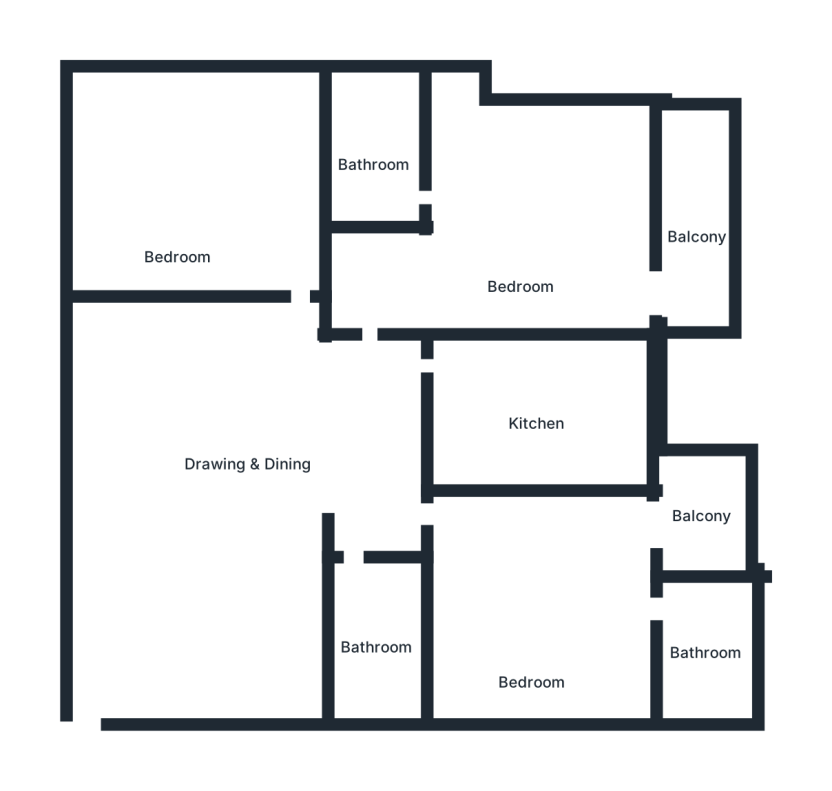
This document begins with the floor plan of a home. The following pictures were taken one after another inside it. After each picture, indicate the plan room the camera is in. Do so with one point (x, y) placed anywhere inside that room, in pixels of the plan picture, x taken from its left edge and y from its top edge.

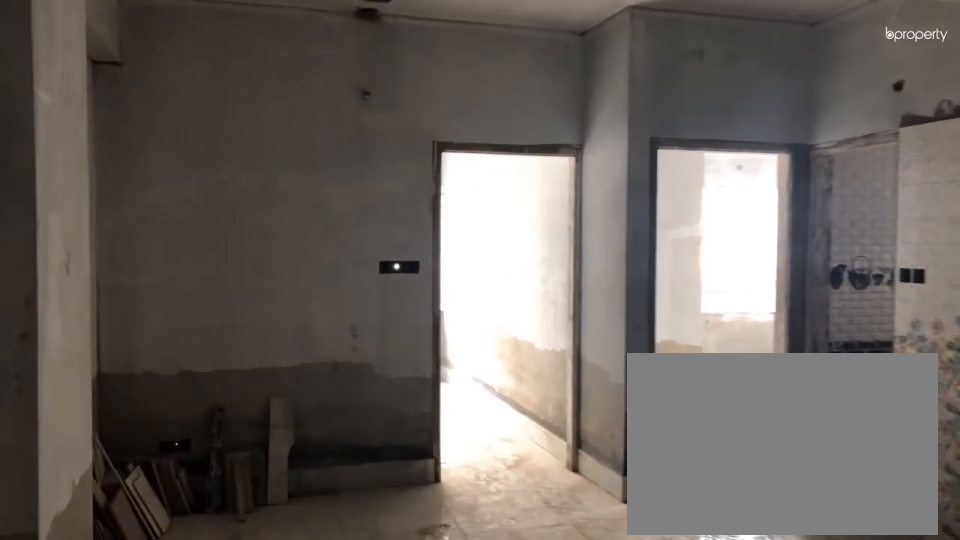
(110, 689)
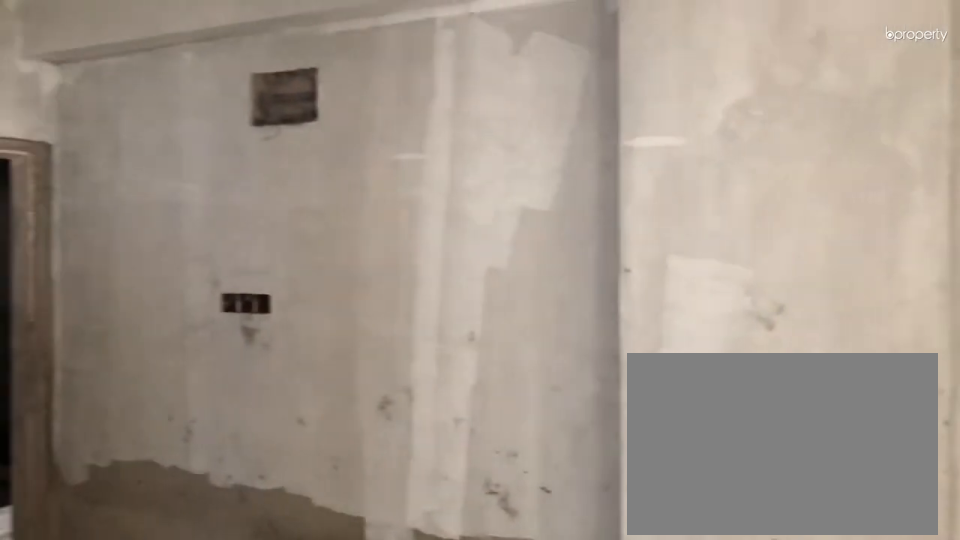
(249, 451)
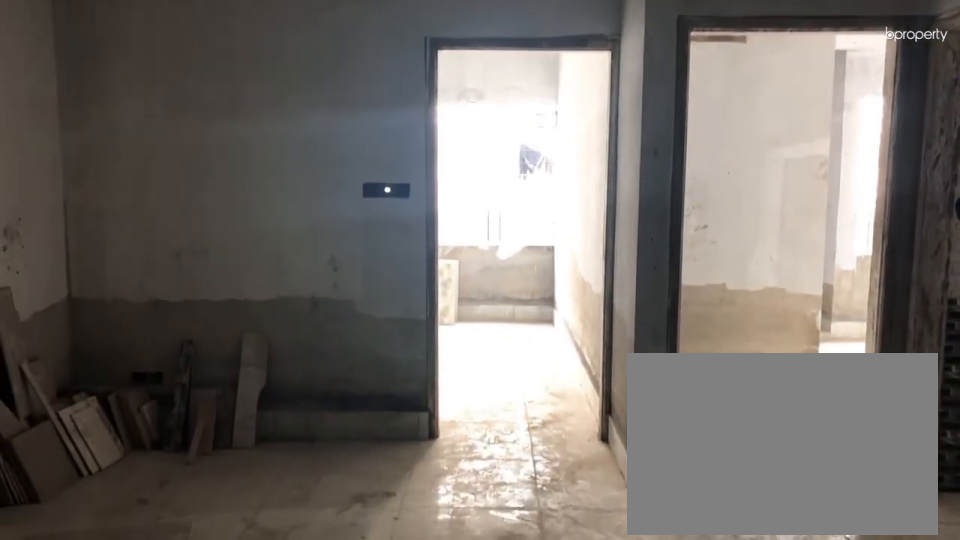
(248, 450)
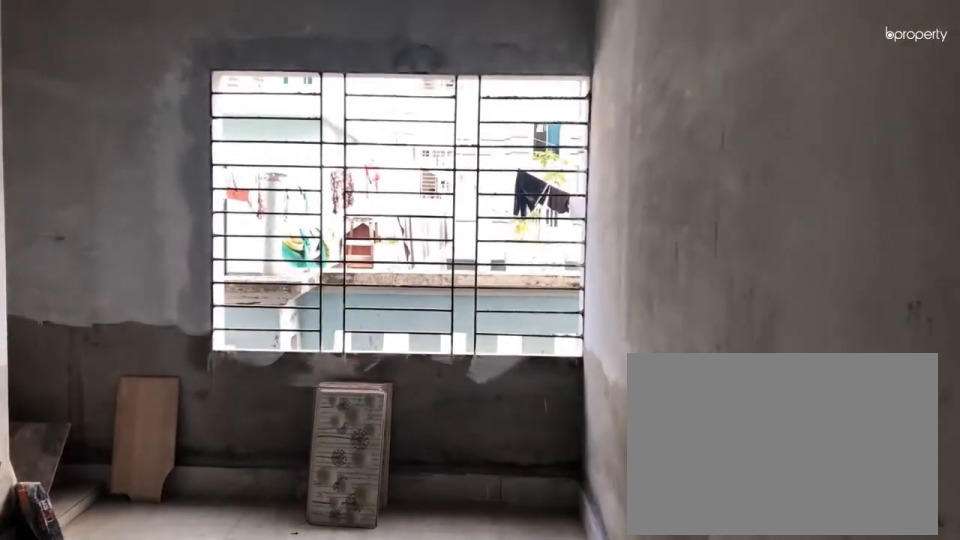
(284, 243)
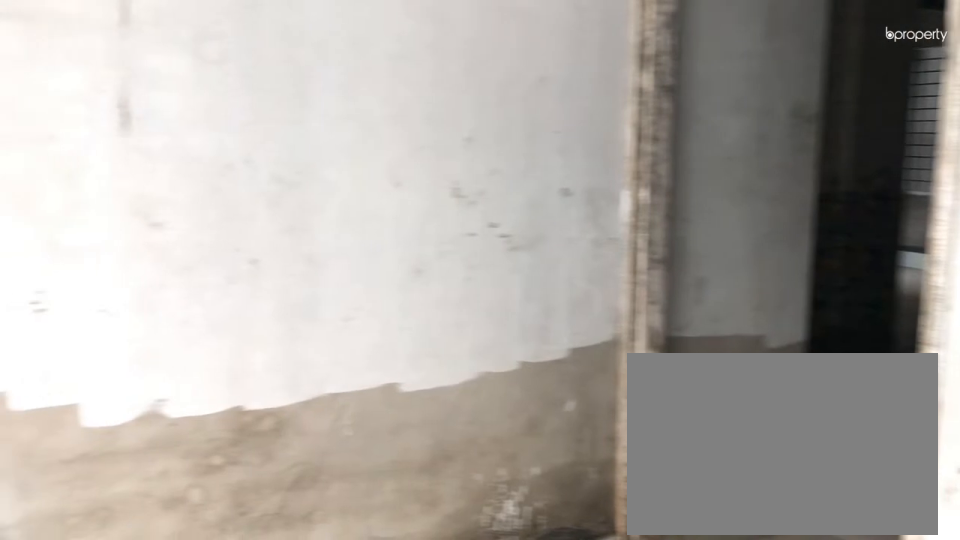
(175, 185)
